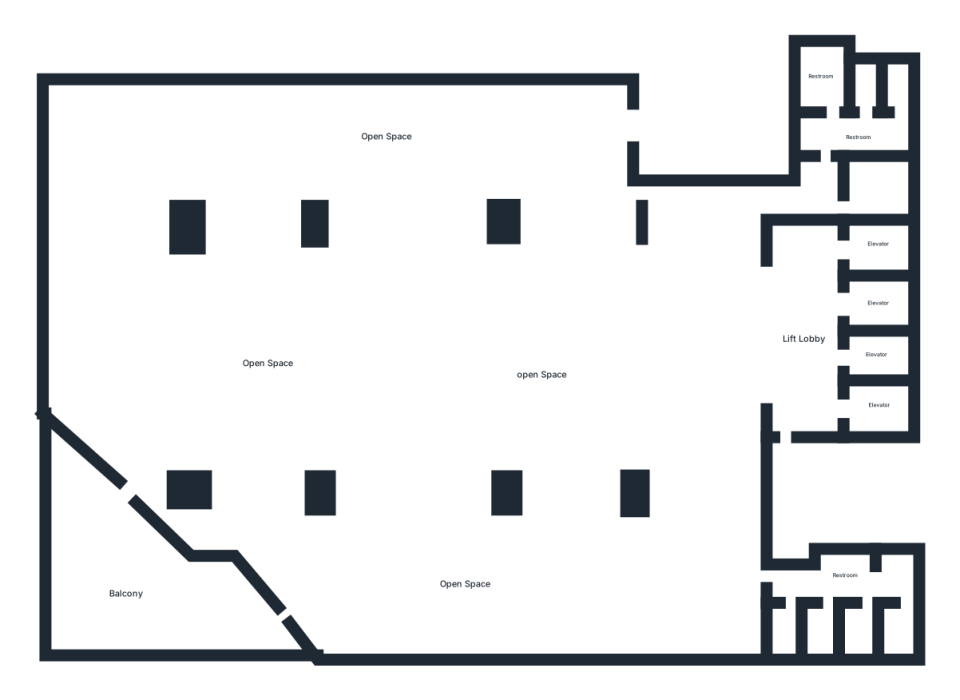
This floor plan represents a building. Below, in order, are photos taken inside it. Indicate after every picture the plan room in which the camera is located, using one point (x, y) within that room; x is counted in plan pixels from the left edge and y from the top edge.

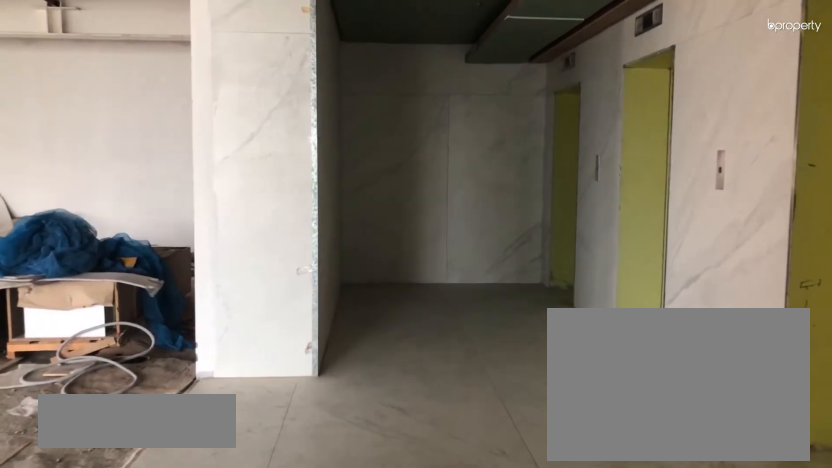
(804, 335)
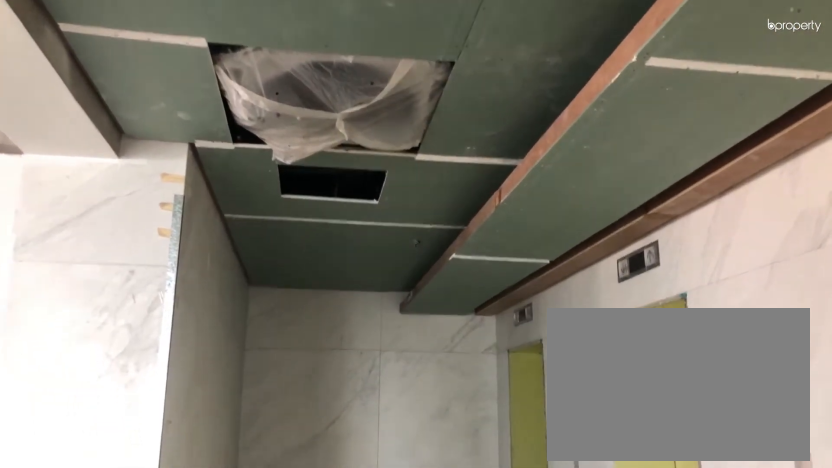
(804, 335)
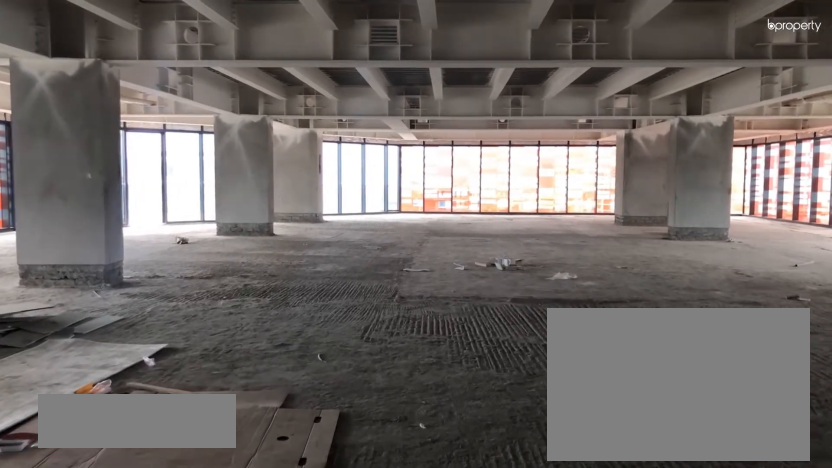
(593, 343)
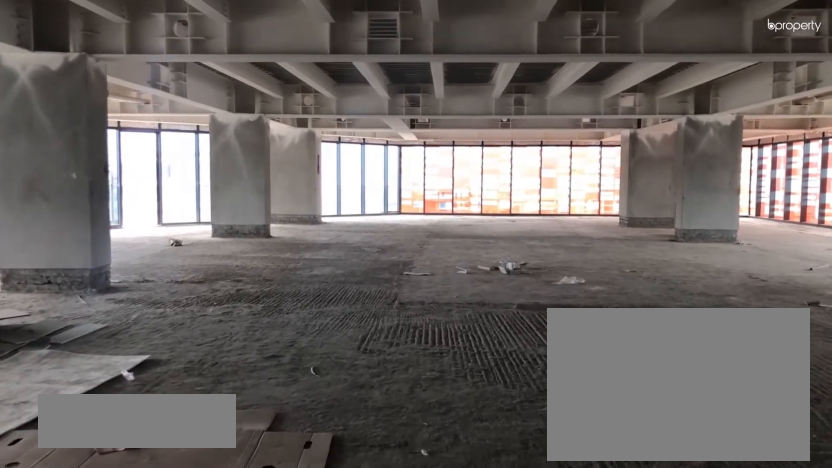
(593, 343)
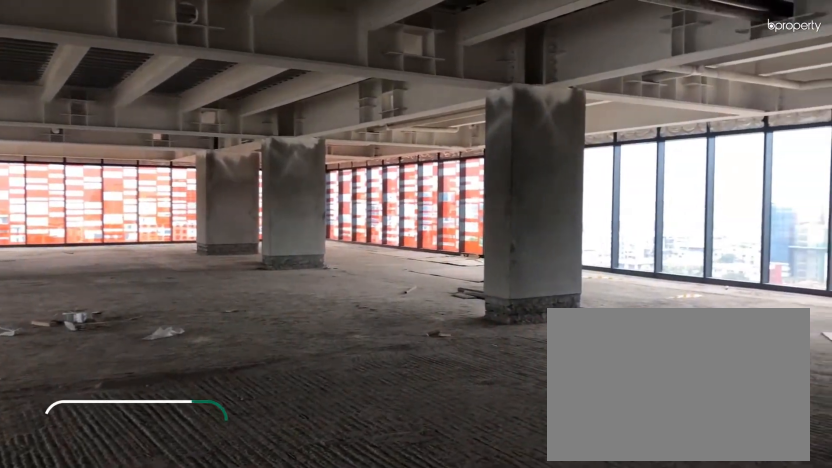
(441, 325)
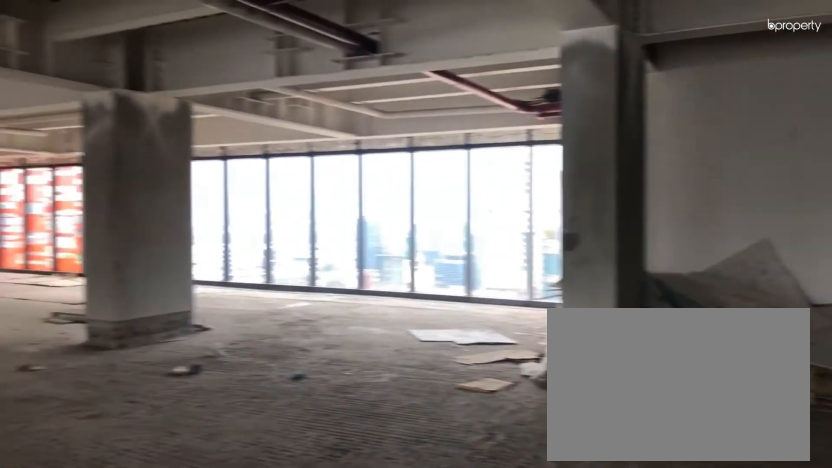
(616, 289)
